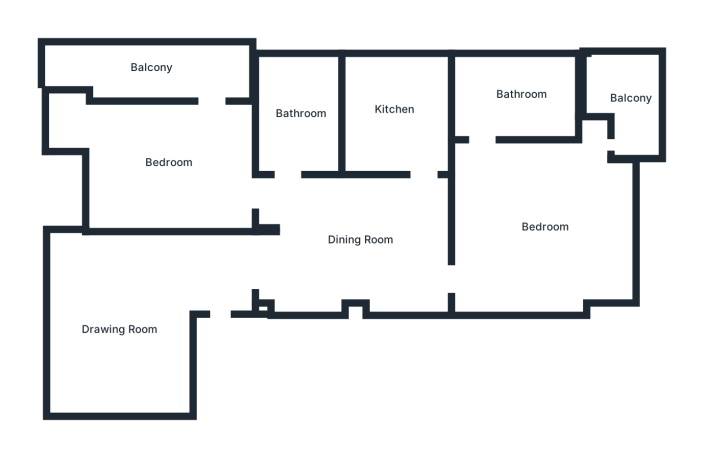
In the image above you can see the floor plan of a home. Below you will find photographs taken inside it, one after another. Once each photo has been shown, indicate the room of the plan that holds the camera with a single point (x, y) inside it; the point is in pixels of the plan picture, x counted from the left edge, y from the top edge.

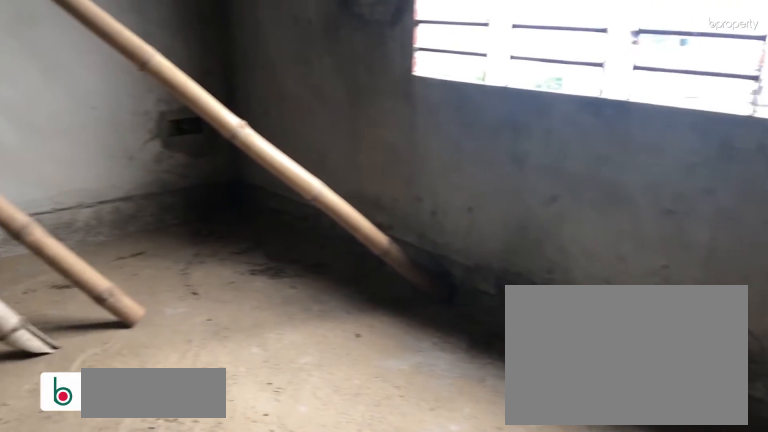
(119, 327)
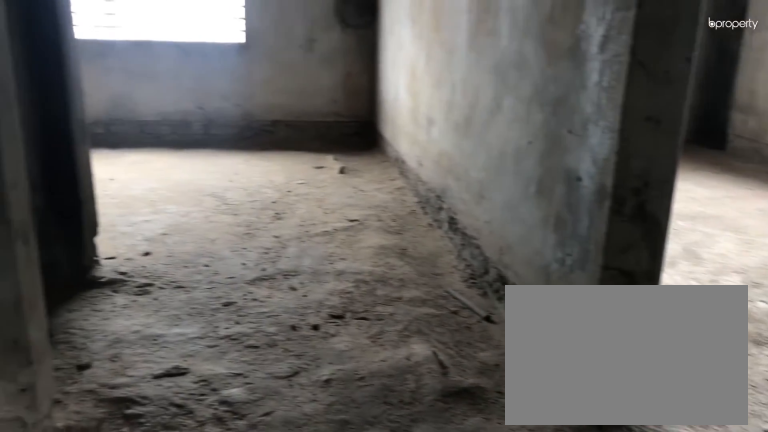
(355, 239)
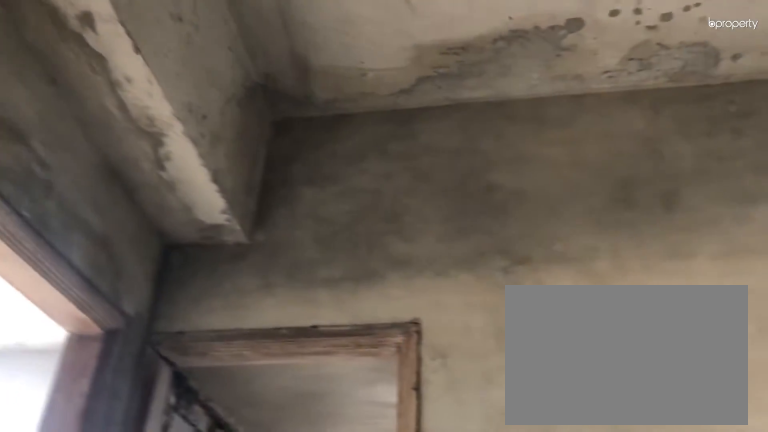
(355, 239)
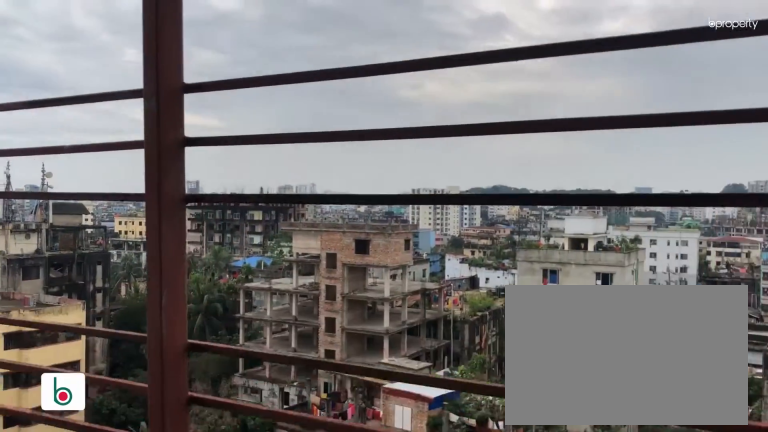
(631, 98)
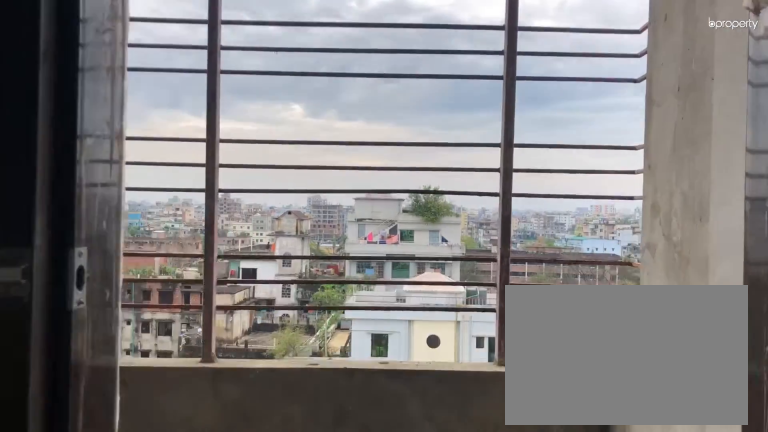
(152, 69)
